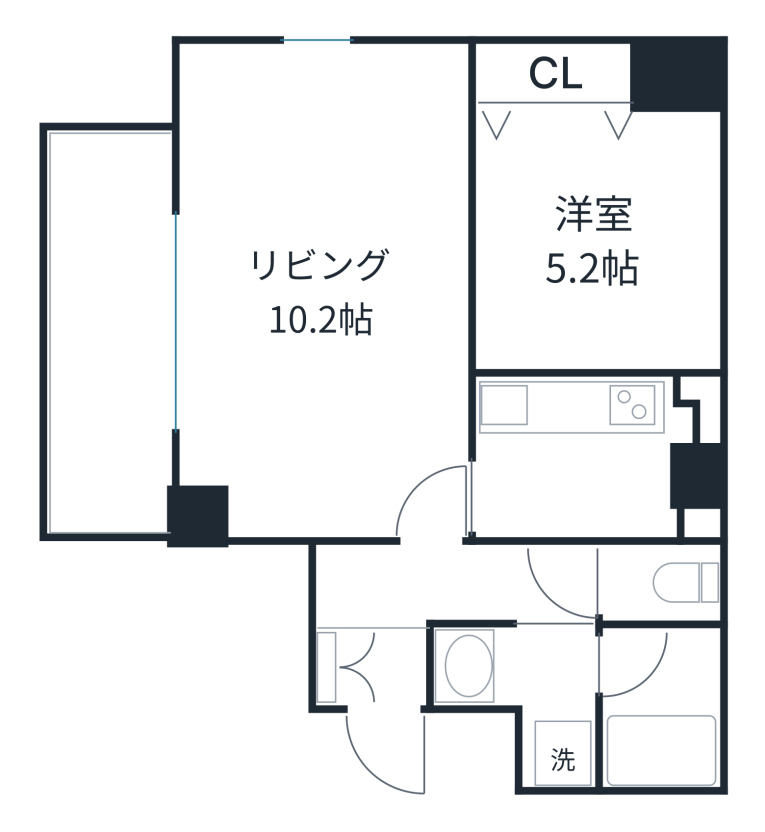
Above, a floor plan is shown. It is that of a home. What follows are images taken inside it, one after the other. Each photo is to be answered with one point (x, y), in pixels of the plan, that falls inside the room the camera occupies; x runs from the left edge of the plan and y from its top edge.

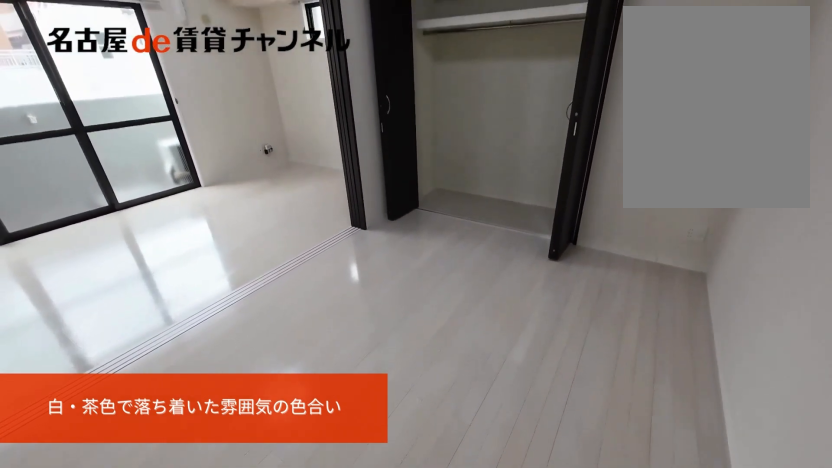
(598, 238)
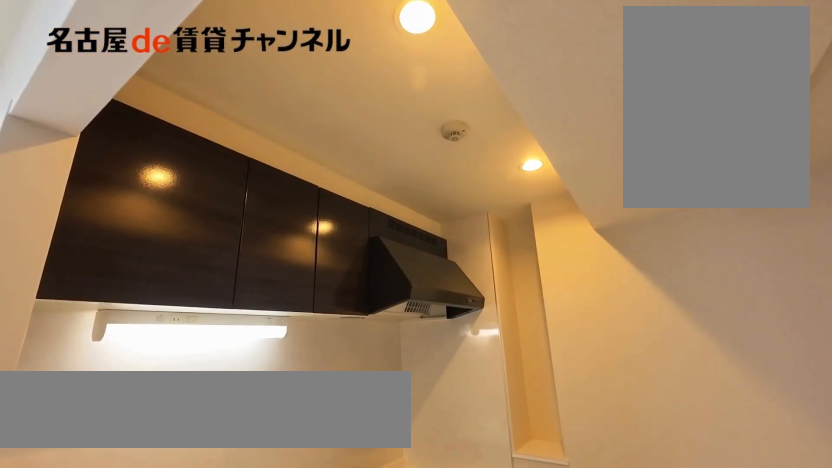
(594, 455)
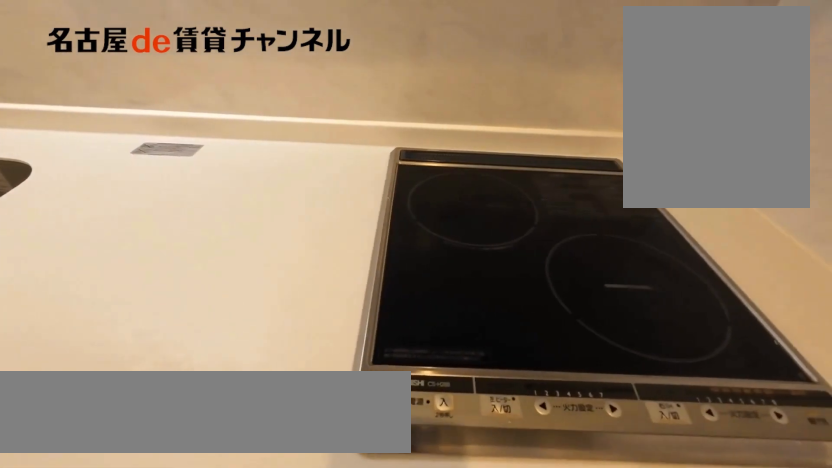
(594, 455)
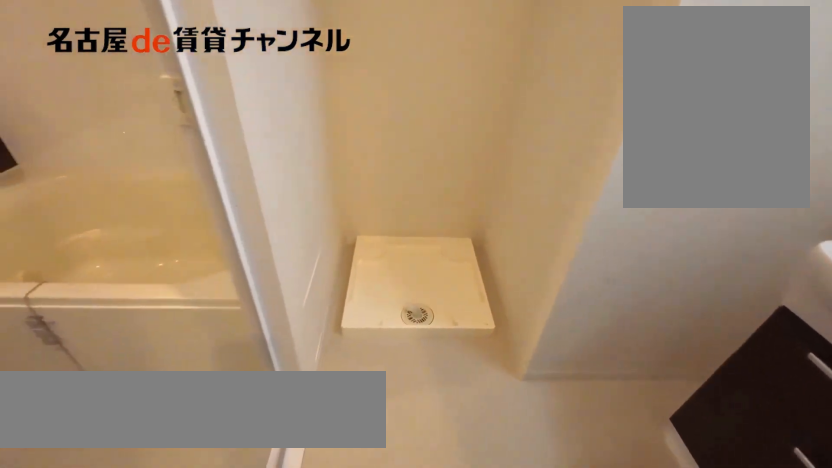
(532, 692)
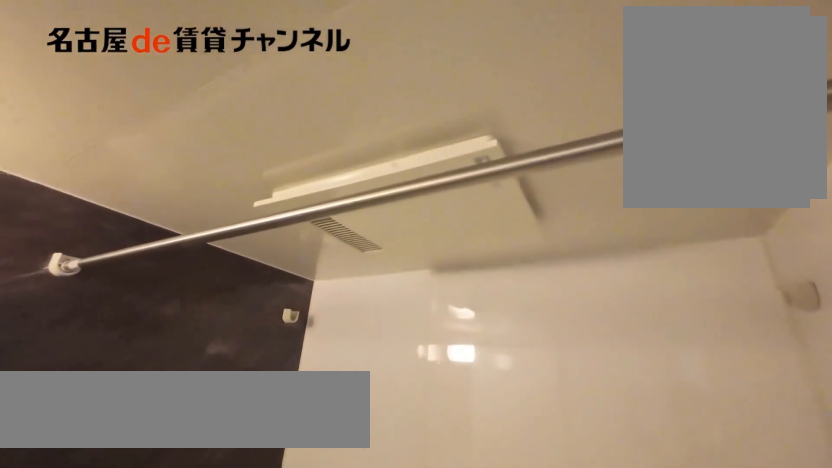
(659, 708)
